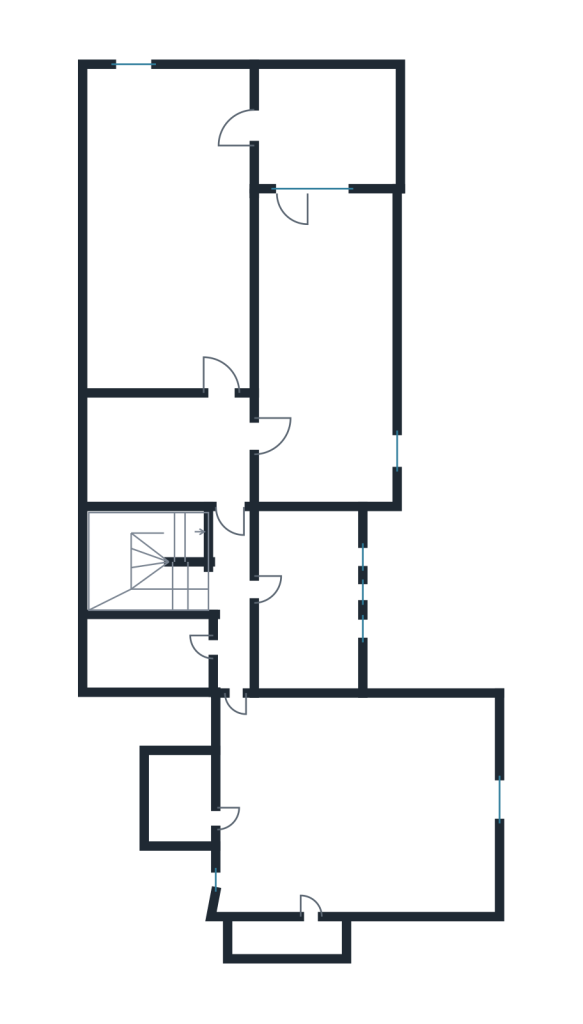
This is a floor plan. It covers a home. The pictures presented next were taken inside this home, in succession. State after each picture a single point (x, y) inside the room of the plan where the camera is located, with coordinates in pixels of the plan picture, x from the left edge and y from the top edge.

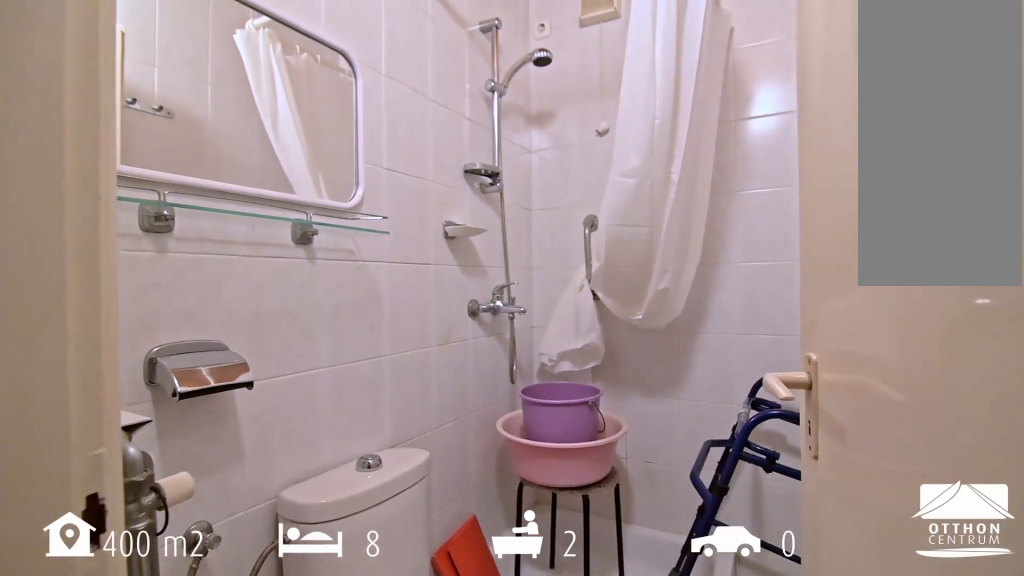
(156, 650)
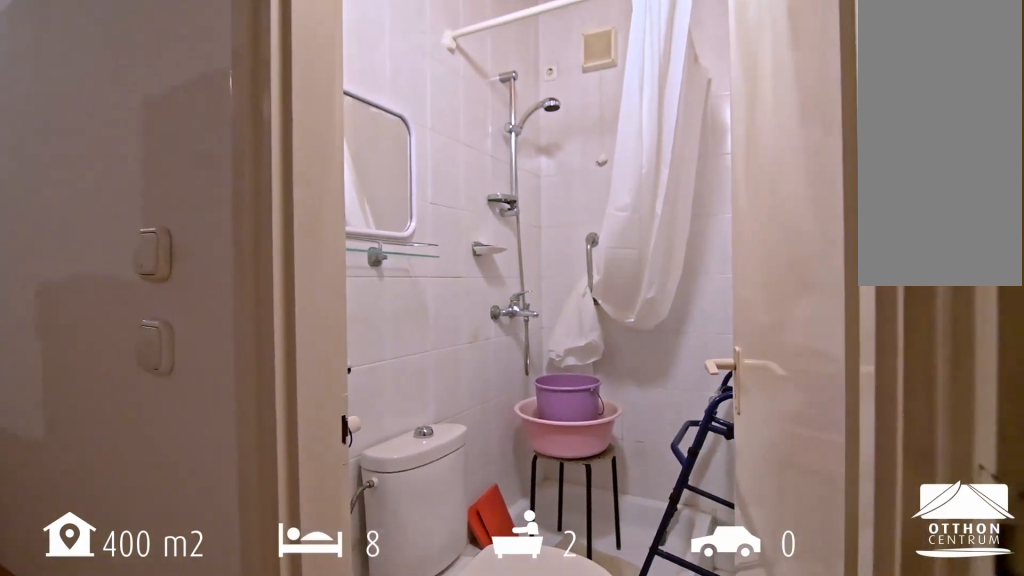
(156, 650)
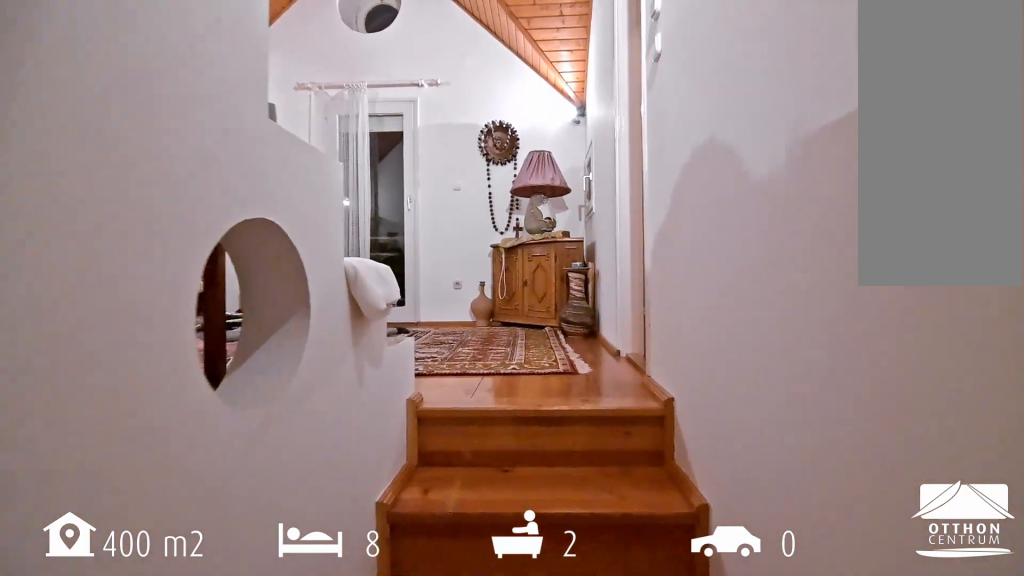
(364, 812)
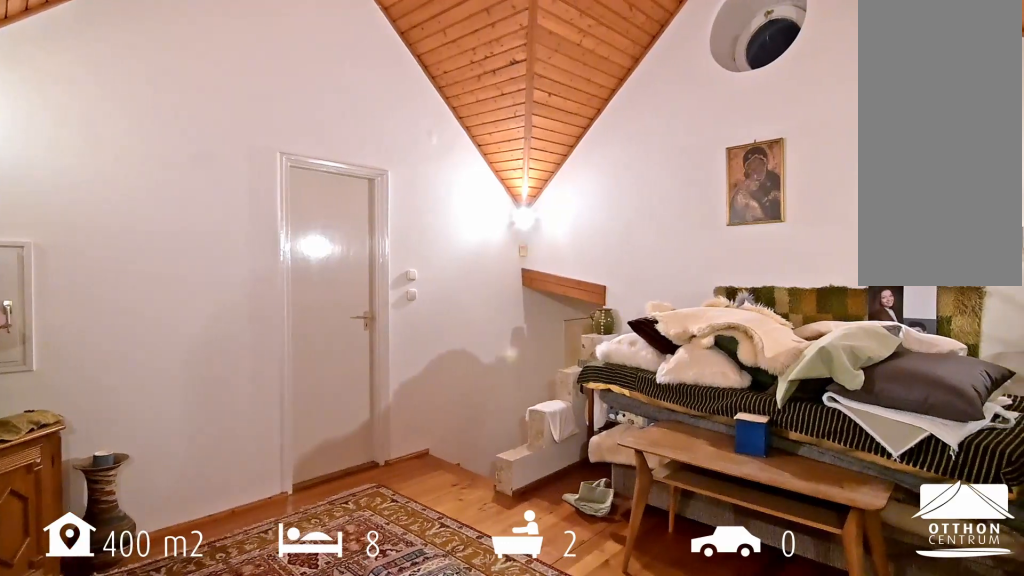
(364, 812)
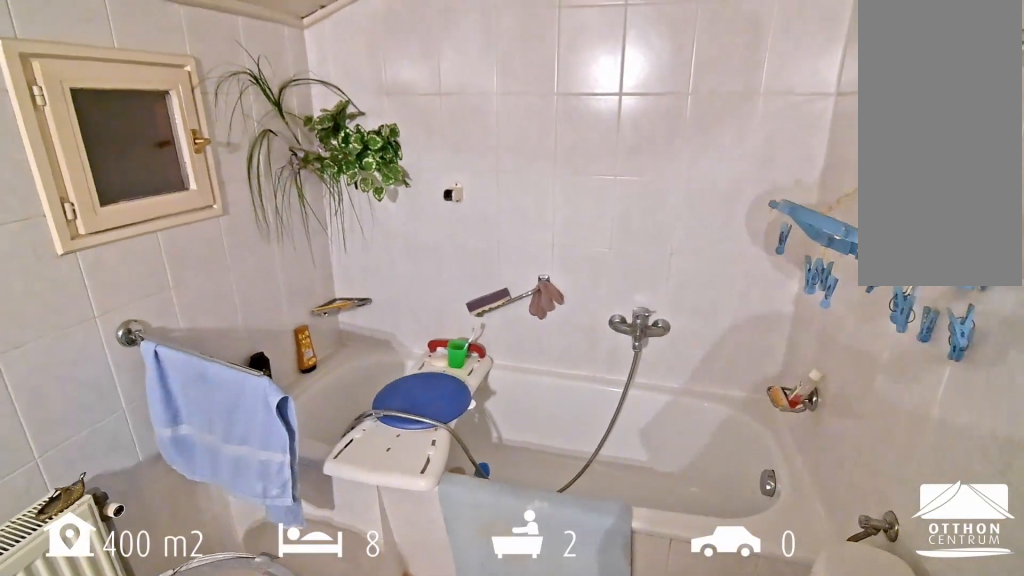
(307, 600)
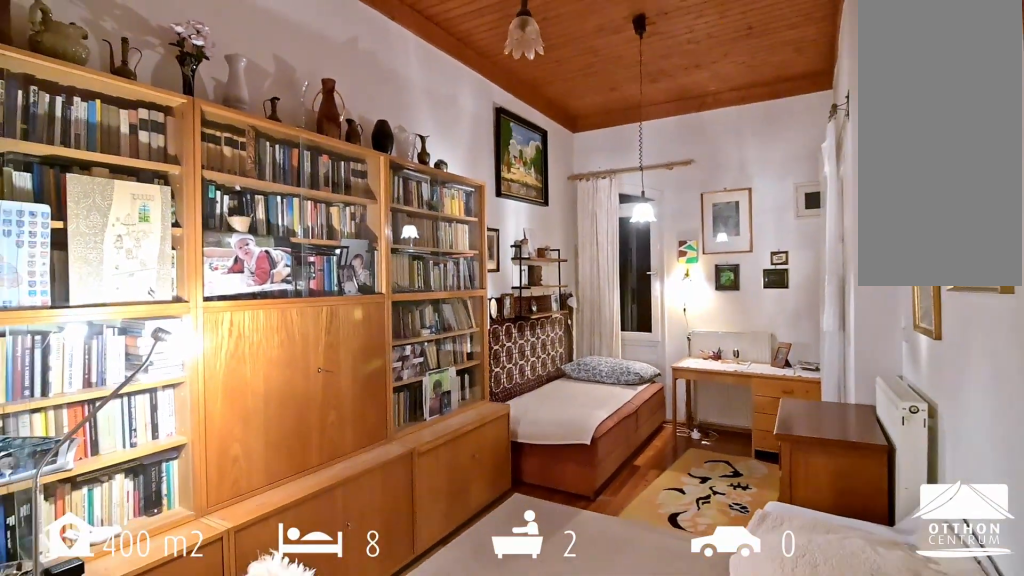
(173, 248)
